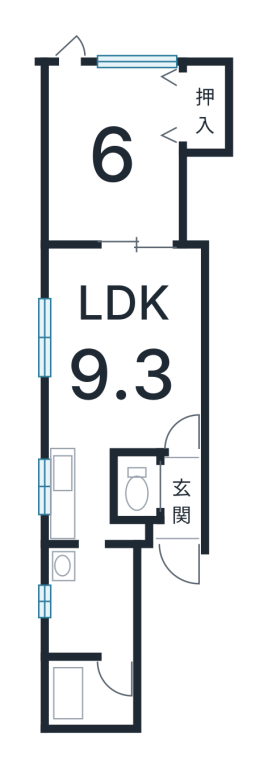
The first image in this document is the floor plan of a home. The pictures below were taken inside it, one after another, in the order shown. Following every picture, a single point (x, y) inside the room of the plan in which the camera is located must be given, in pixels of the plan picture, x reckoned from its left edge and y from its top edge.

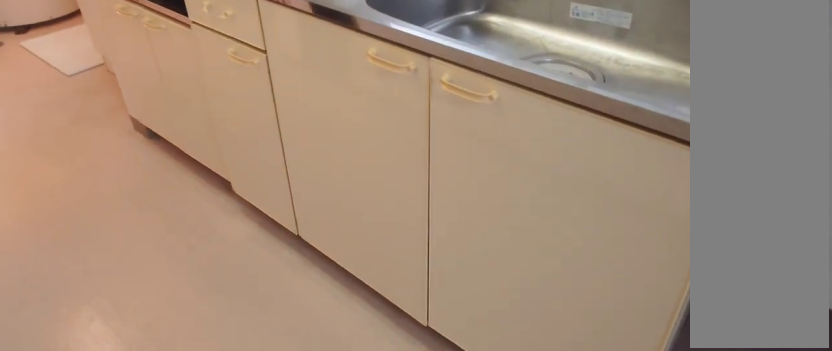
(61, 490)
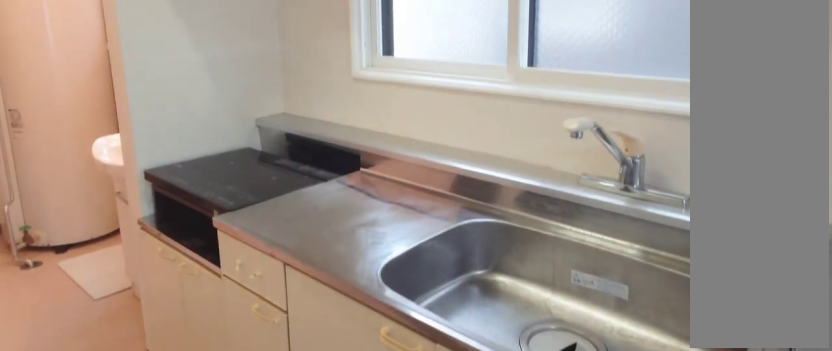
(61, 490)
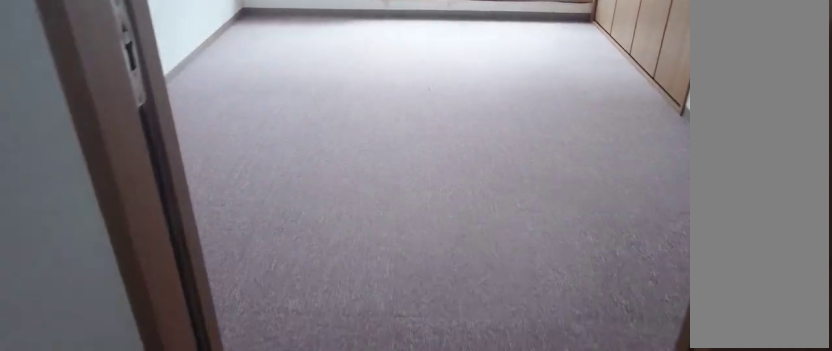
(105, 157)
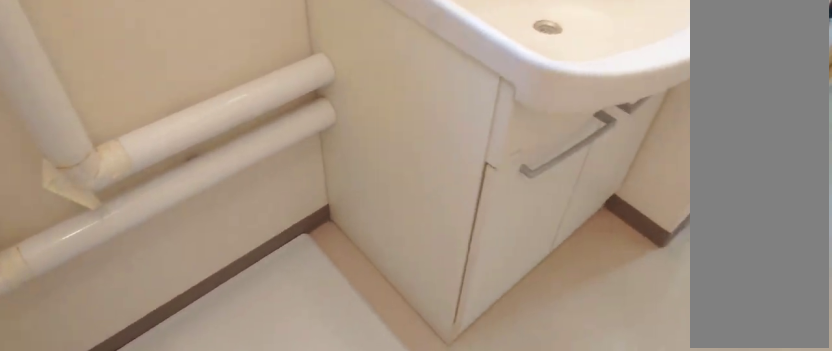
(87, 609)
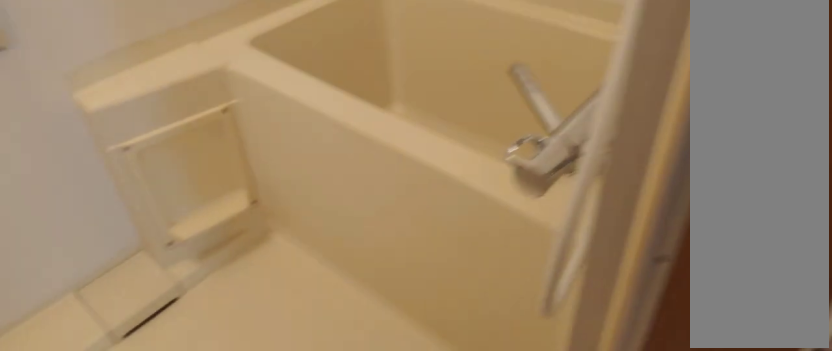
(79, 700)
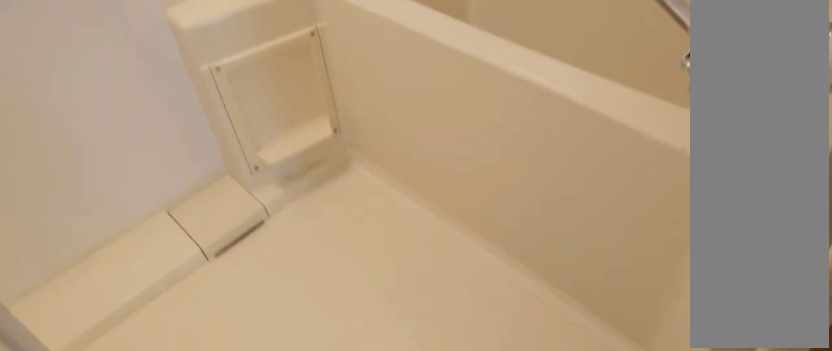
(79, 700)
